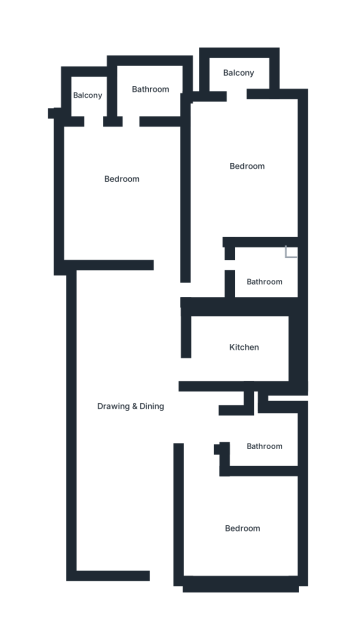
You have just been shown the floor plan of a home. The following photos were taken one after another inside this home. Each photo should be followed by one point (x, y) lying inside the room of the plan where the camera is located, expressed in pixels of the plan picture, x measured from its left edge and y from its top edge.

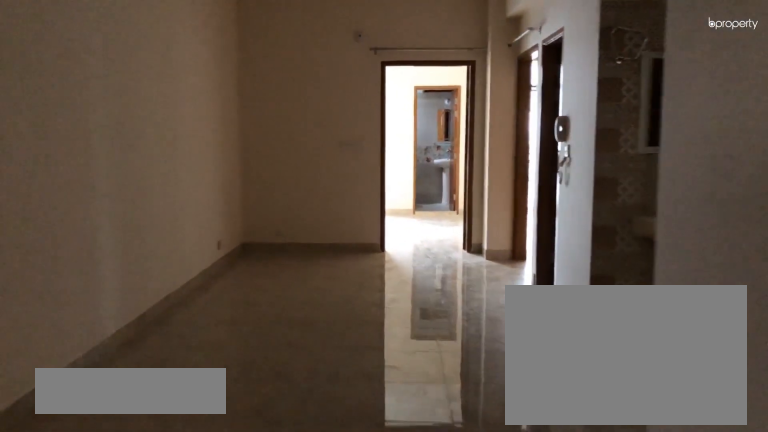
(157, 551)
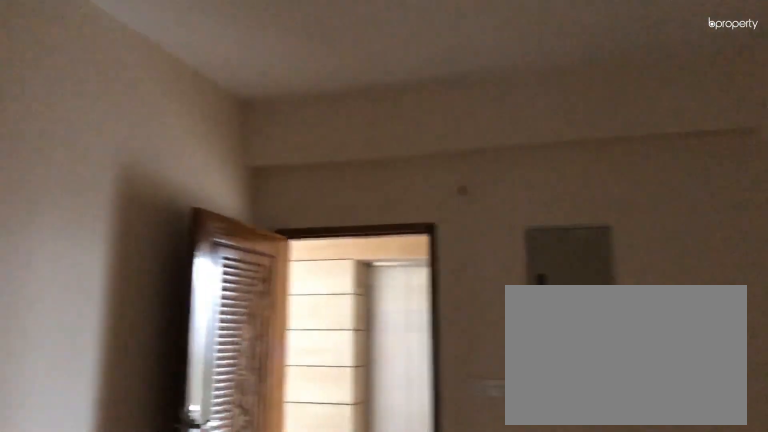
(128, 404)
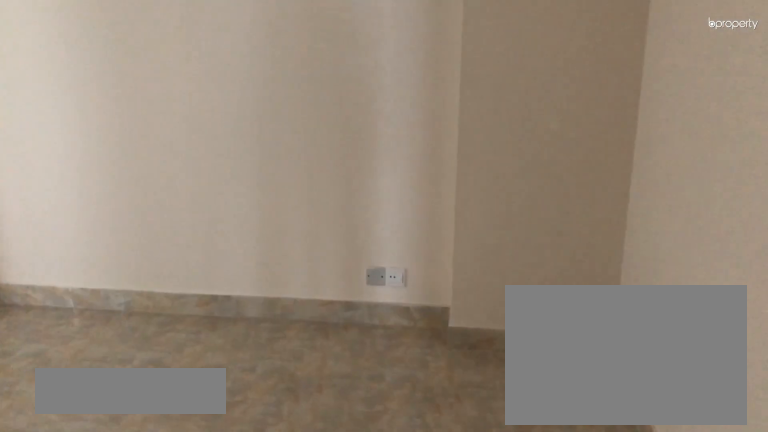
(231, 528)
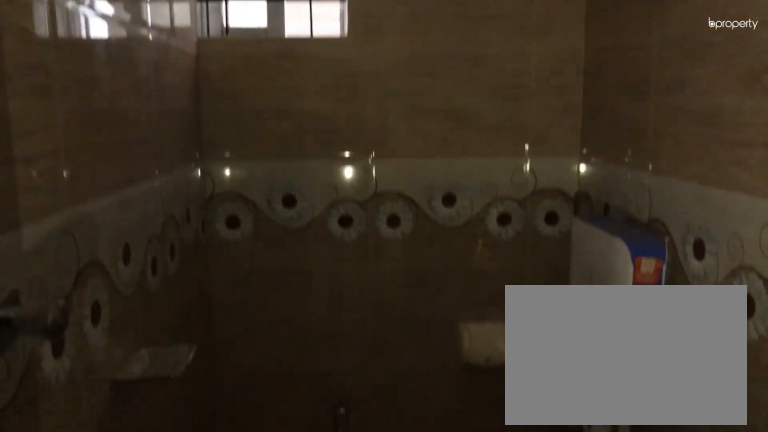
(256, 441)
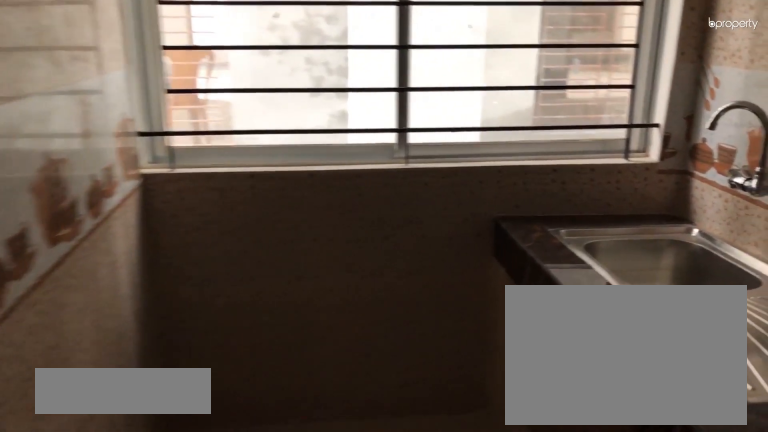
(243, 342)
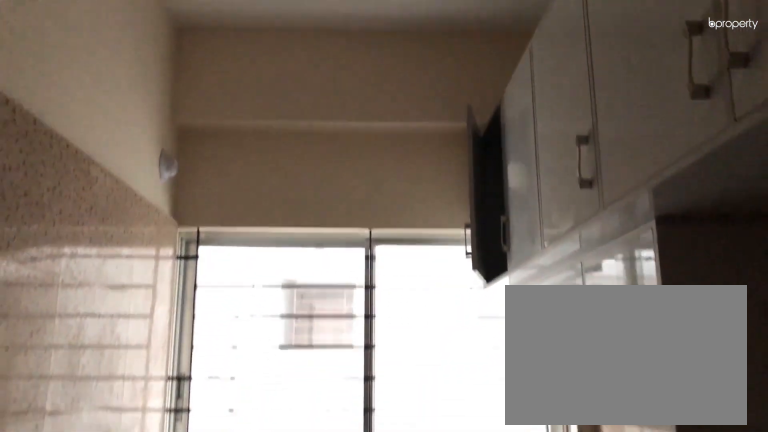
(243, 342)
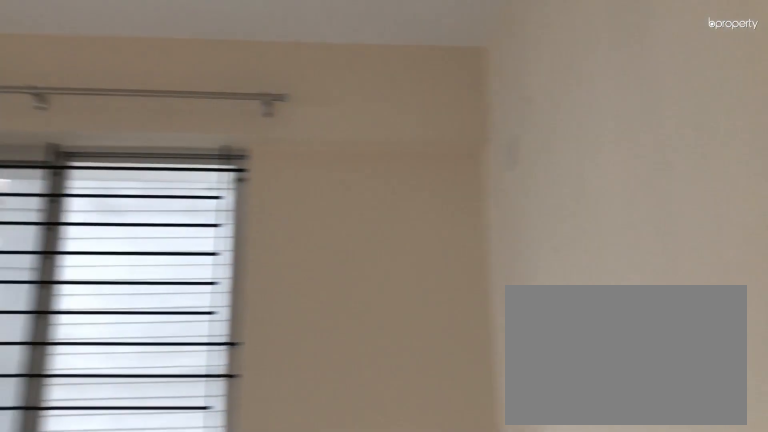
(239, 168)
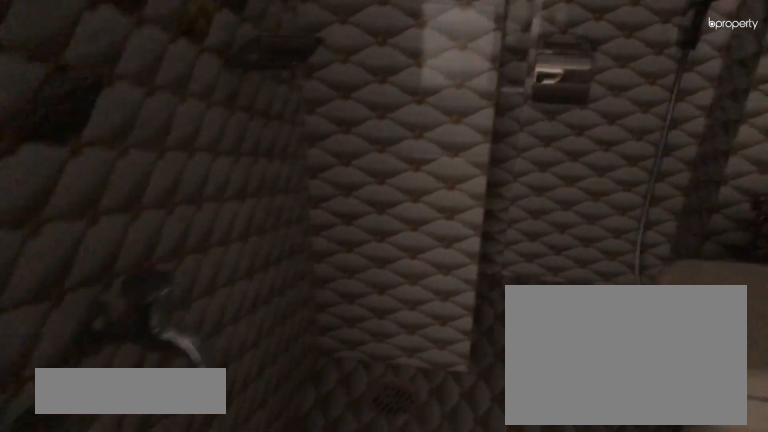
(260, 273)
